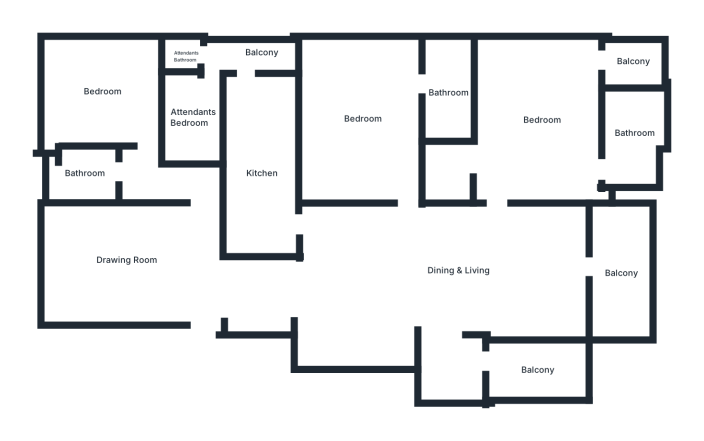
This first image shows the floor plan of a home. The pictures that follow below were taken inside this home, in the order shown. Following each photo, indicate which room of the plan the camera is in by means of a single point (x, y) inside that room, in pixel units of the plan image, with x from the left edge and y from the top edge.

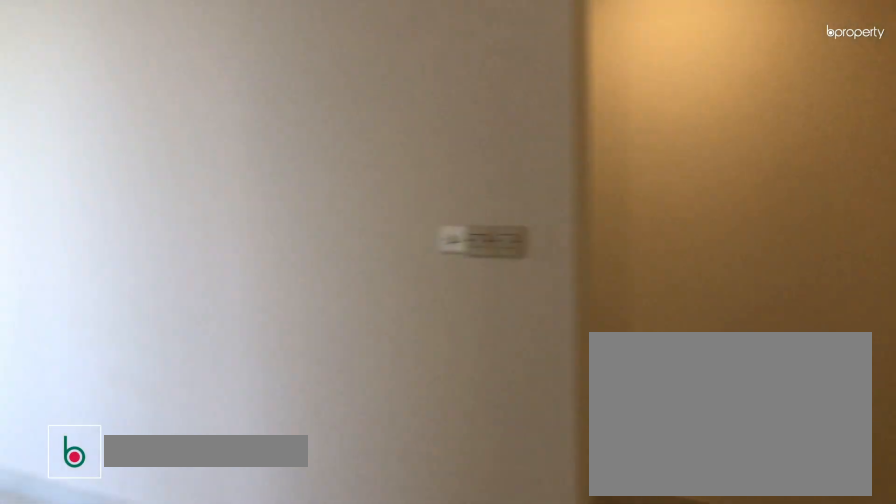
(128, 260)
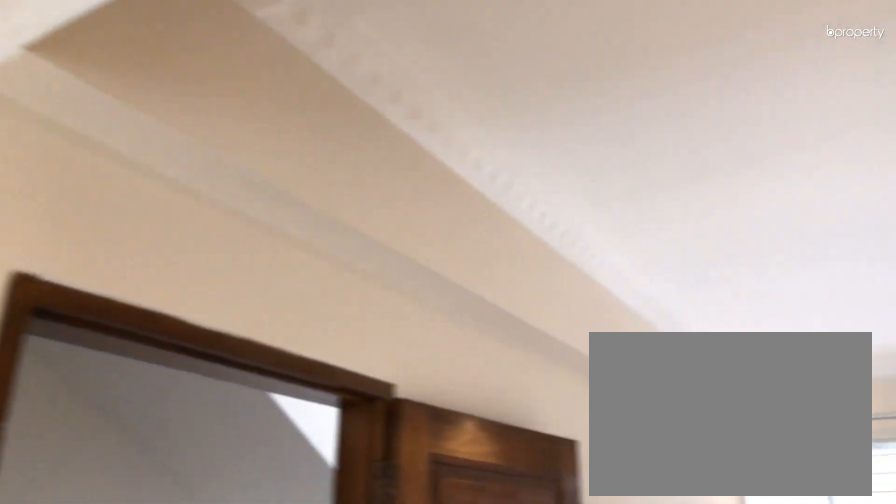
(128, 260)
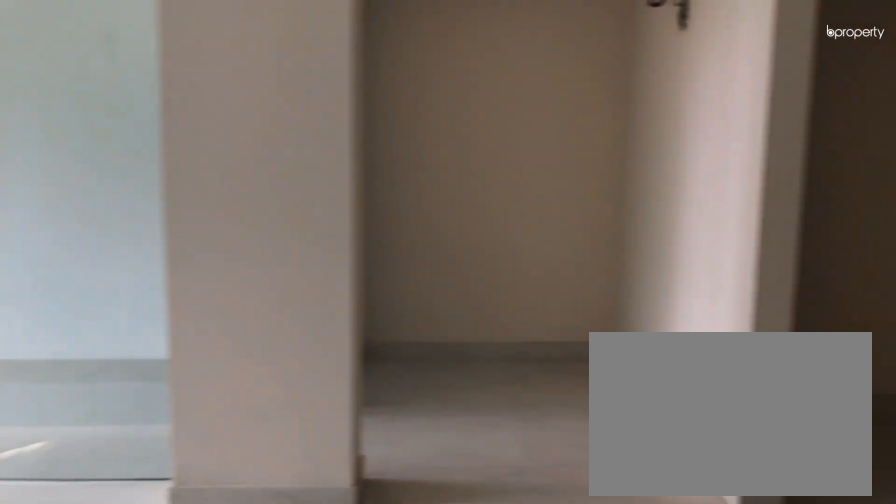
(462, 270)
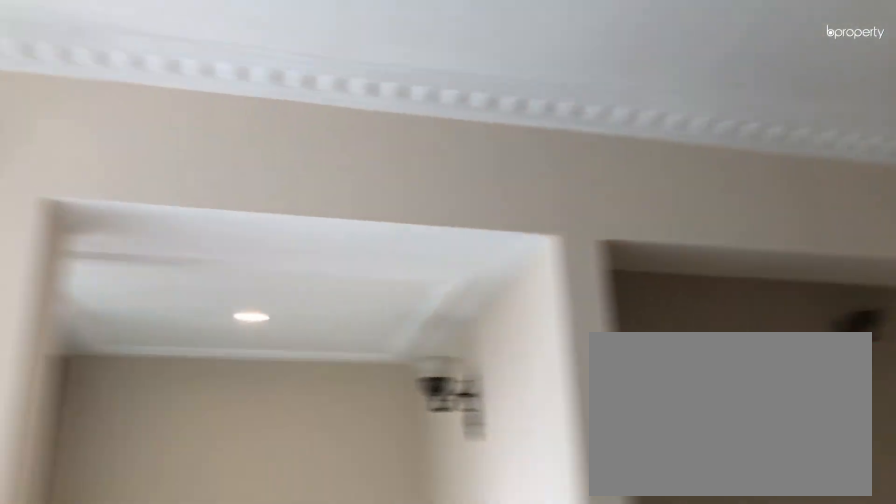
(462, 270)
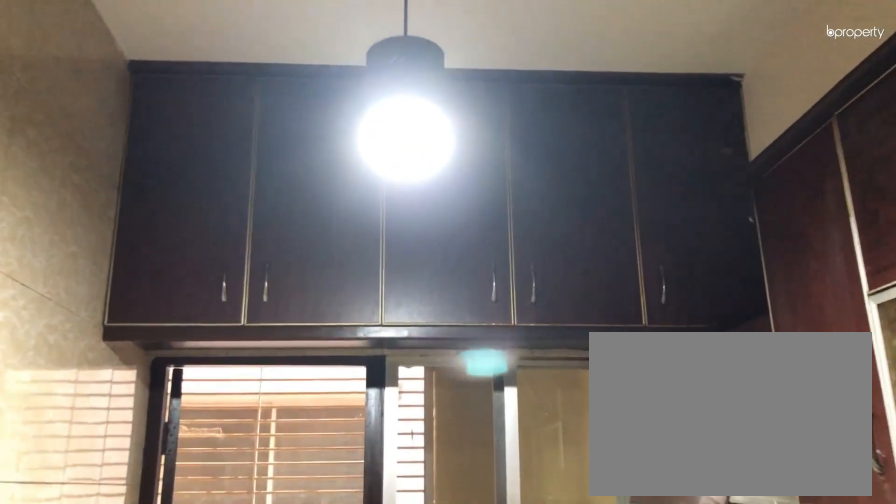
(262, 172)
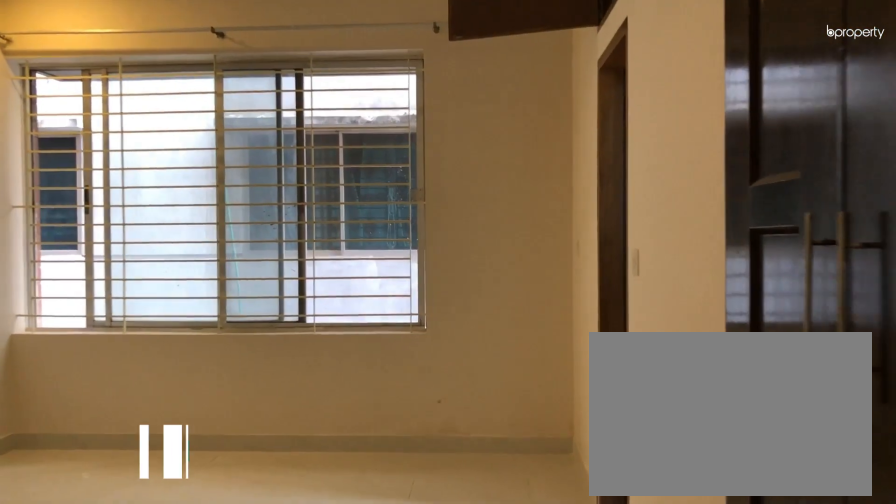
(393, 172)
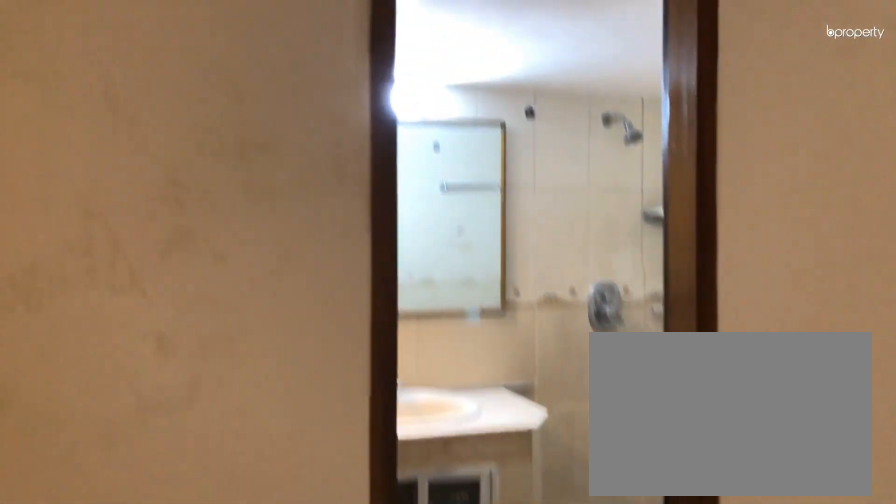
(364, 119)
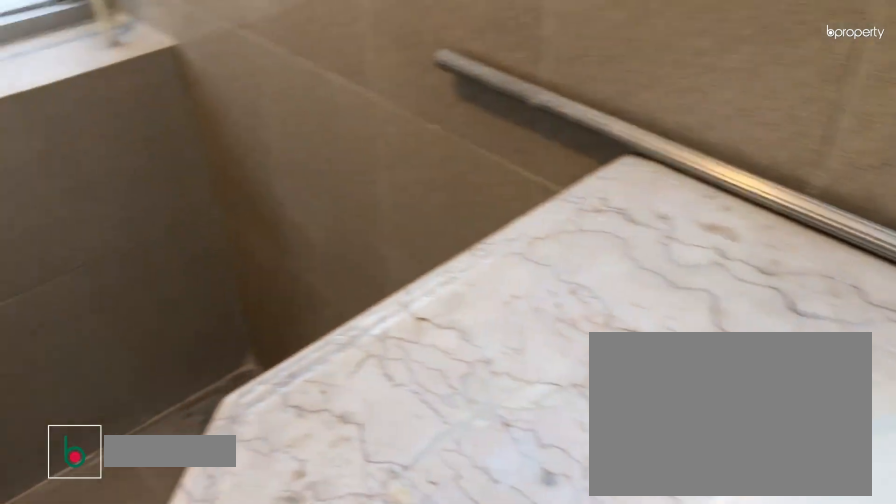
(447, 92)
